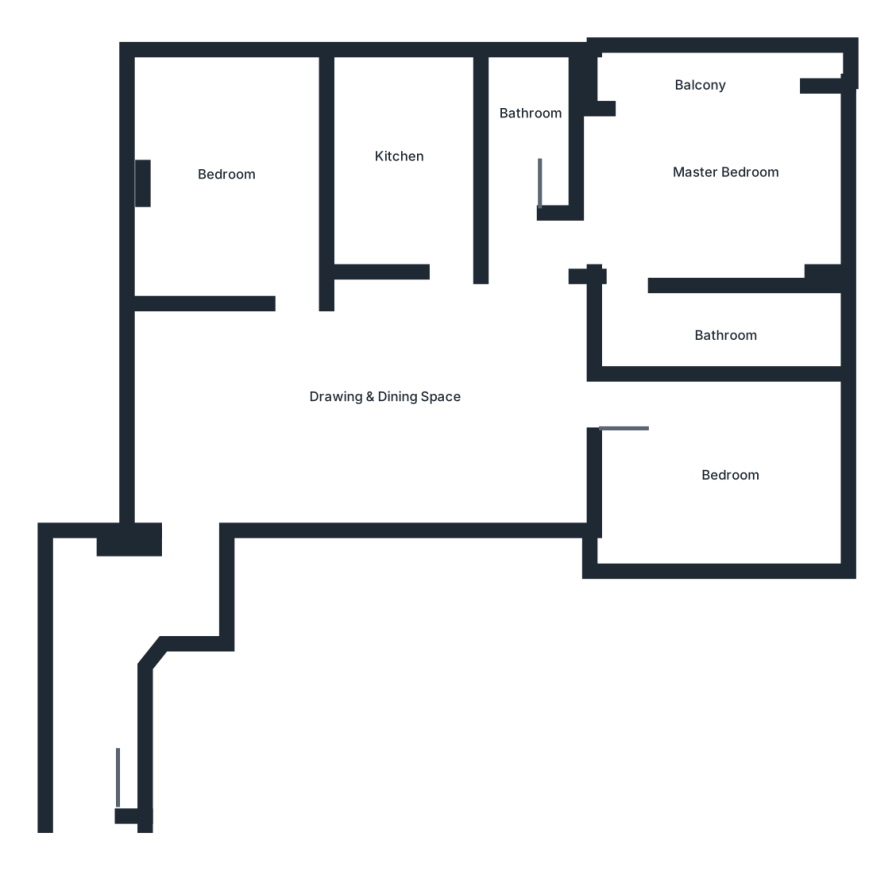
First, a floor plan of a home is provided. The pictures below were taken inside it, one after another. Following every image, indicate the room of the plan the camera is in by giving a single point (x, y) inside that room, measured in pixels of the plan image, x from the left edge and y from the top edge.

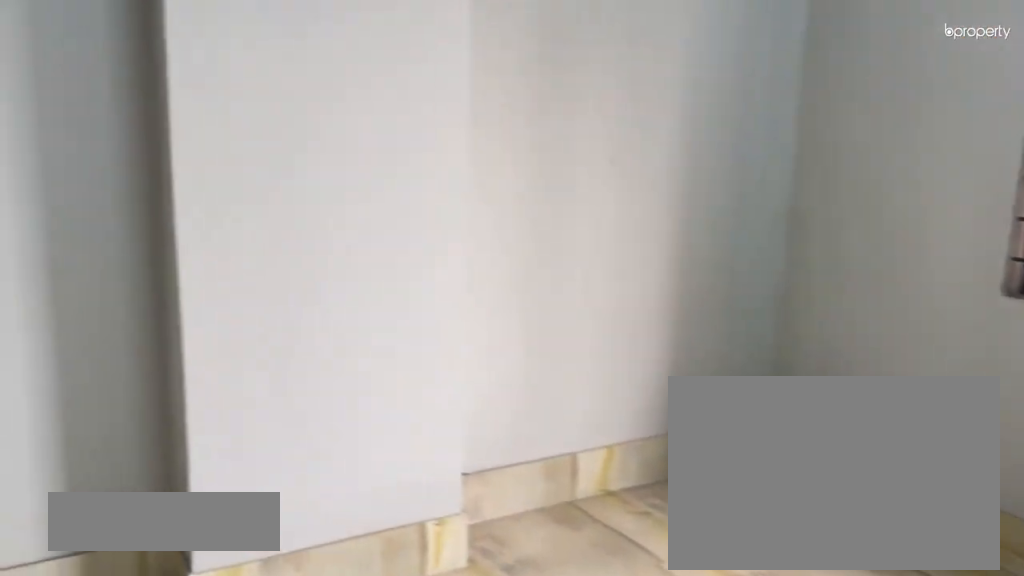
(216, 204)
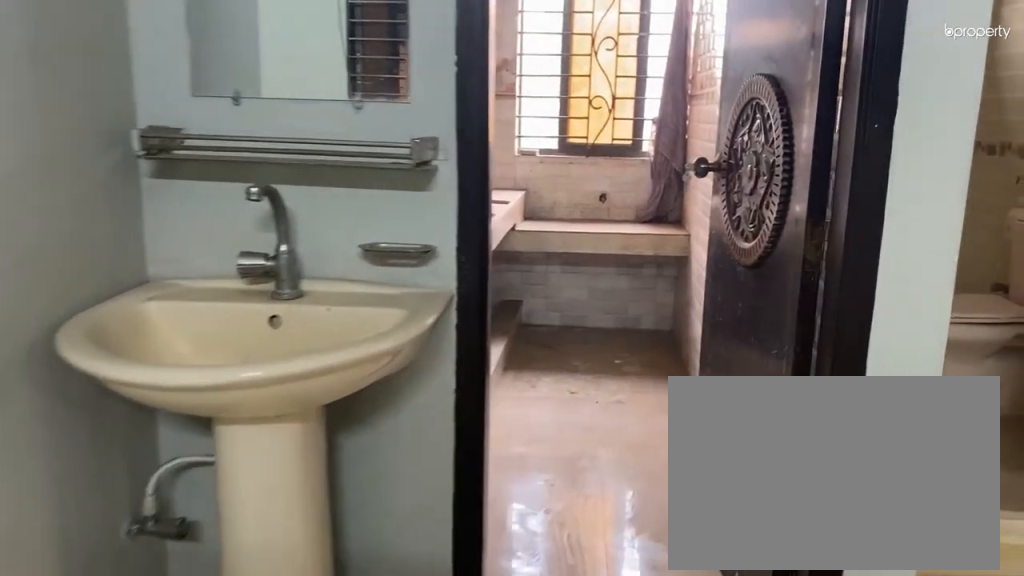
(435, 273)
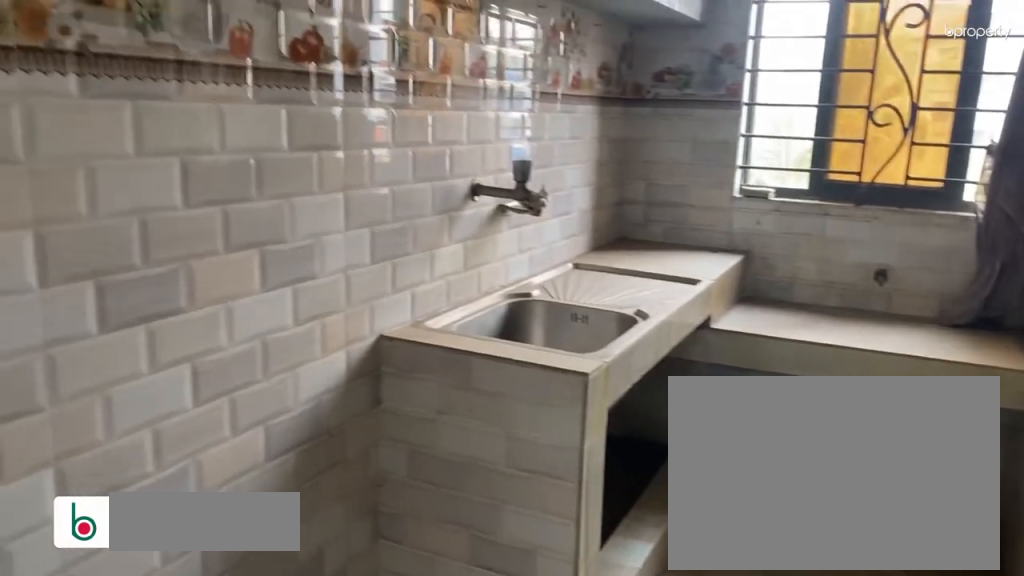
(409, 174)
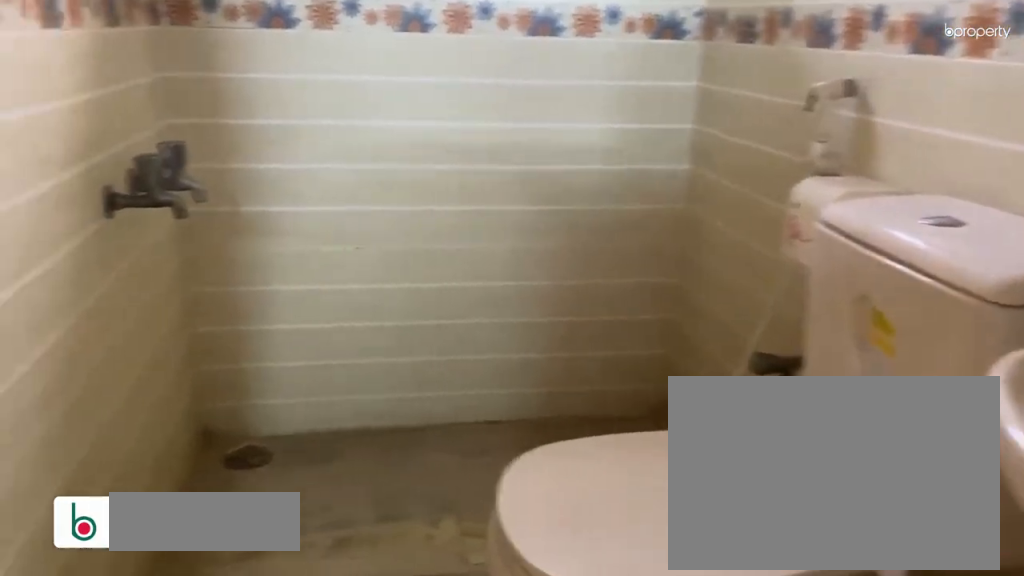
(521, 148)
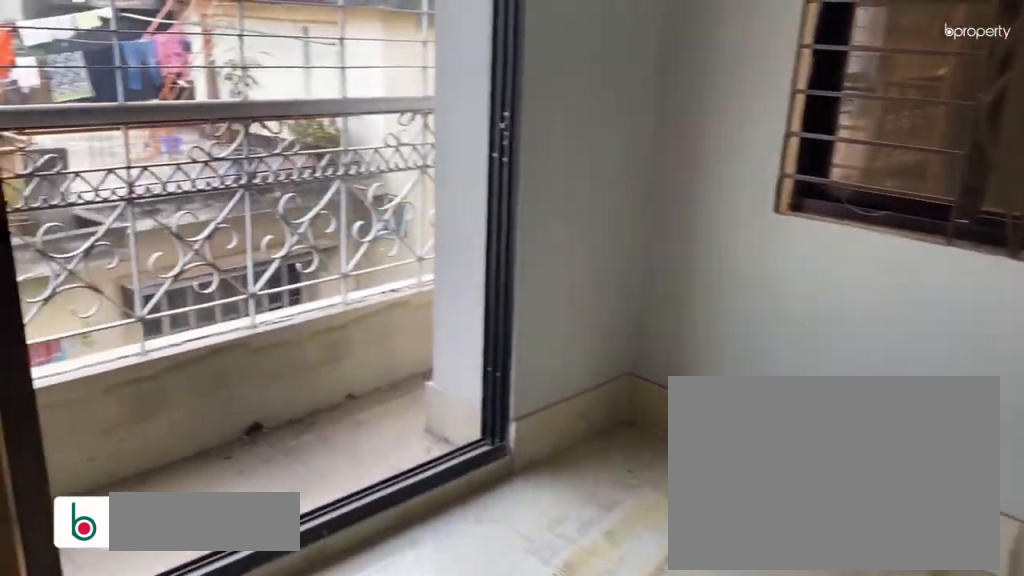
(708, 181)
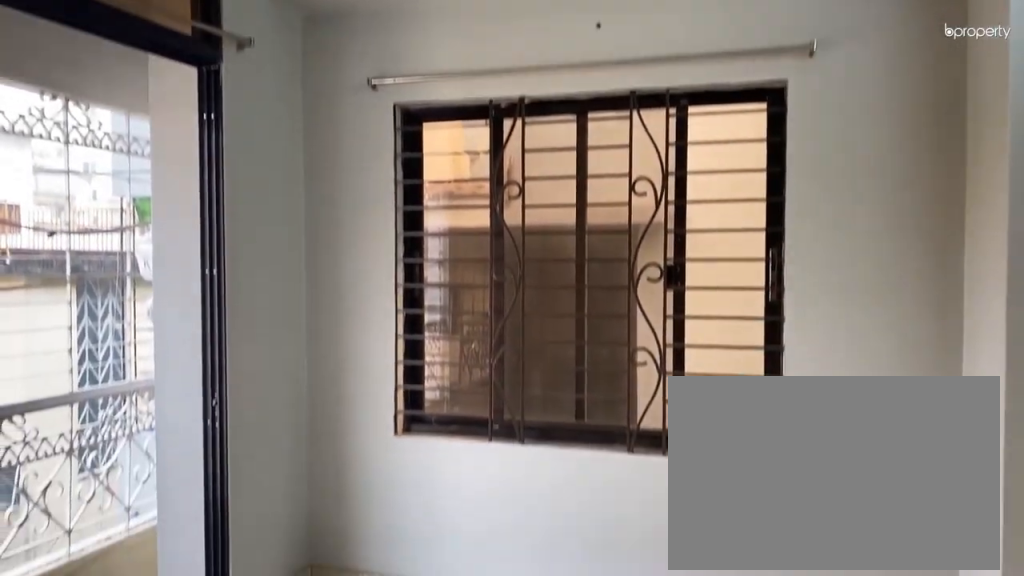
(709, 179)
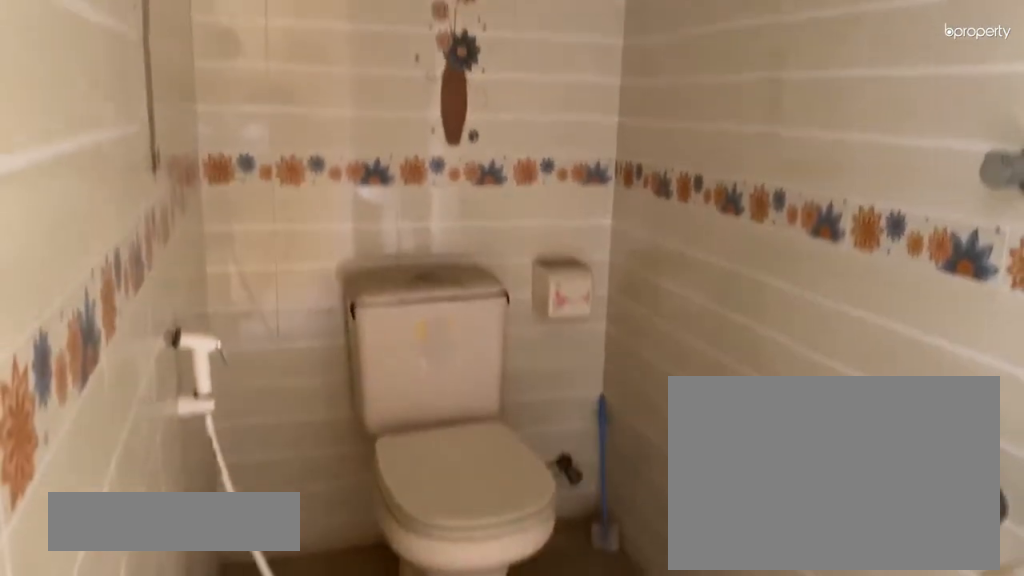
(715, 337)
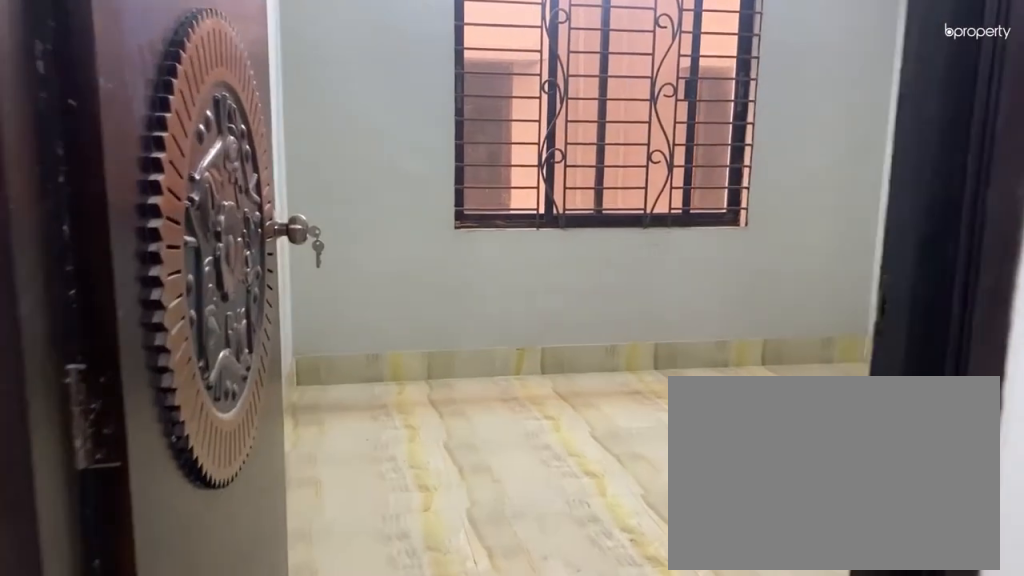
(605, 412)
